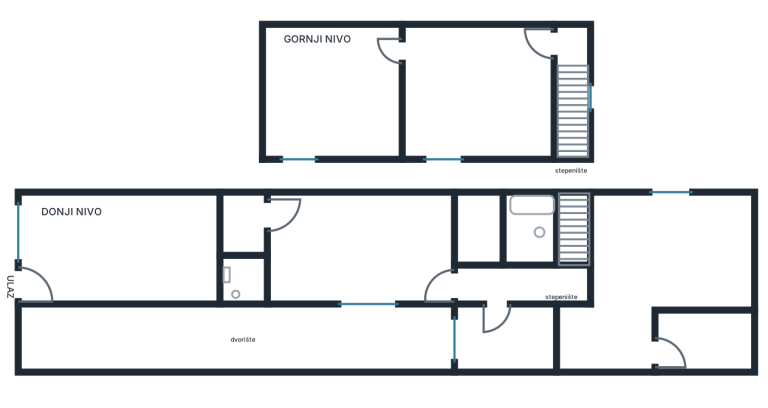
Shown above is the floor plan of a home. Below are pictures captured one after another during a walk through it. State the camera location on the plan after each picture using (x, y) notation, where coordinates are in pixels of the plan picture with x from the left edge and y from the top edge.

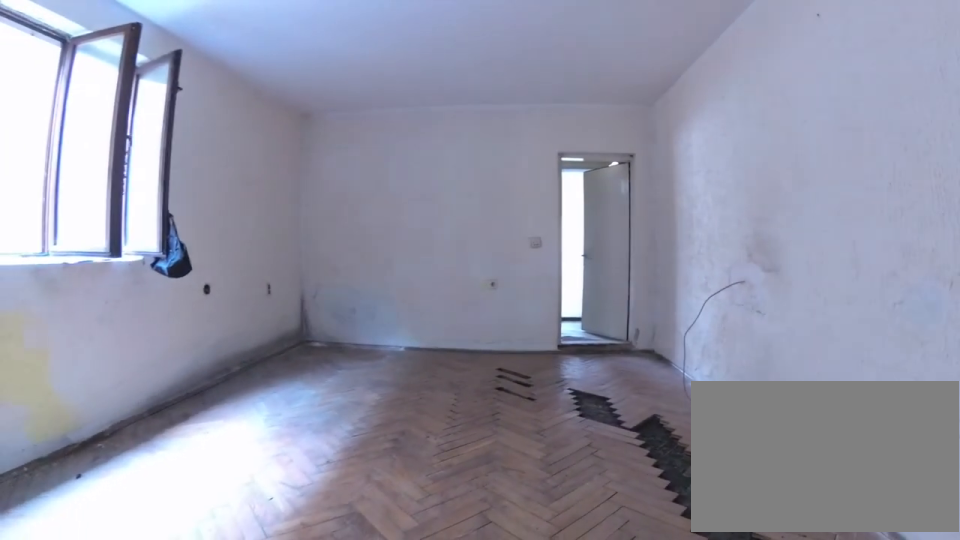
(444, 236)
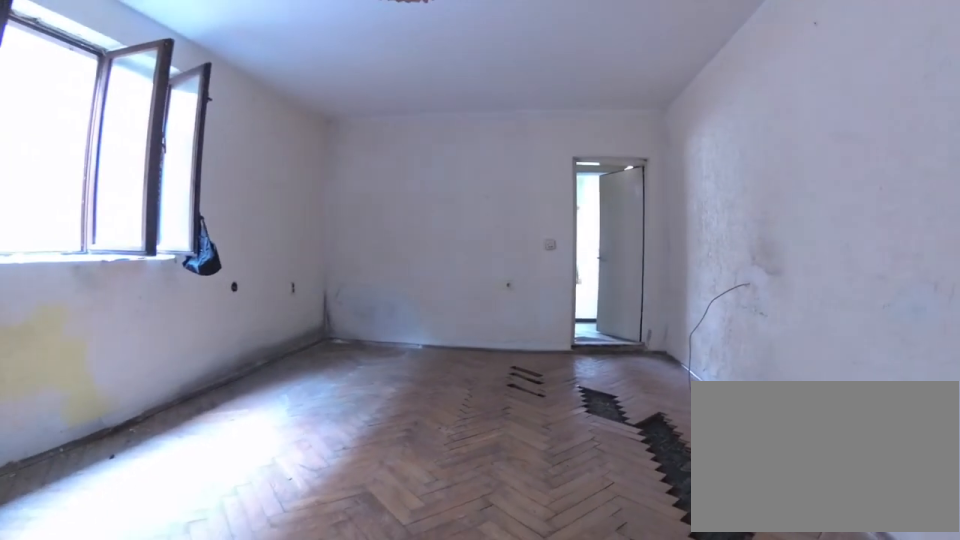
(444, 227)
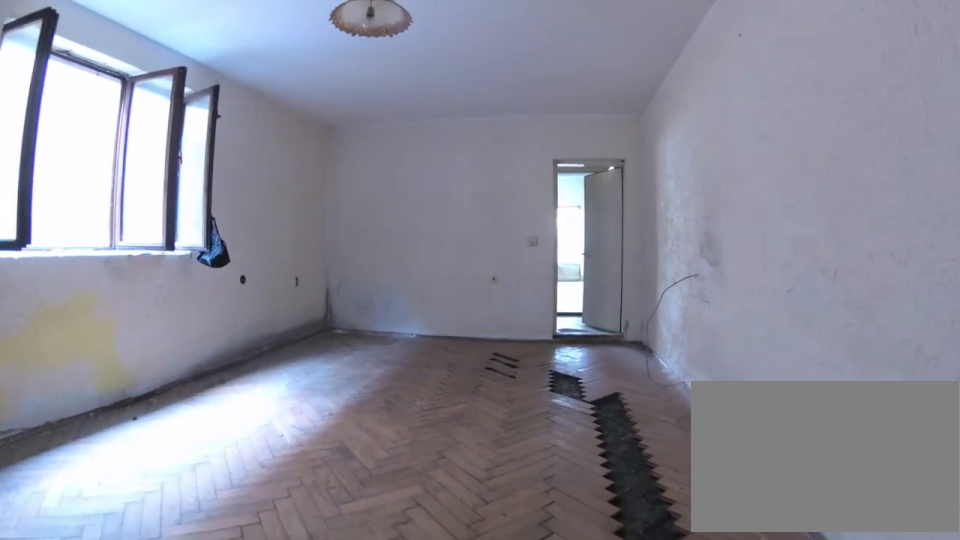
(451, 223)
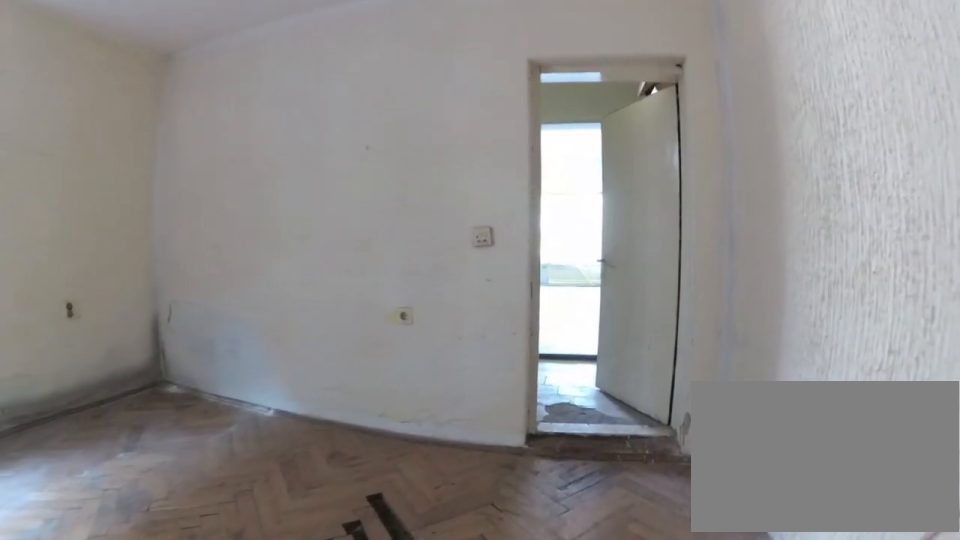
(353, 216)
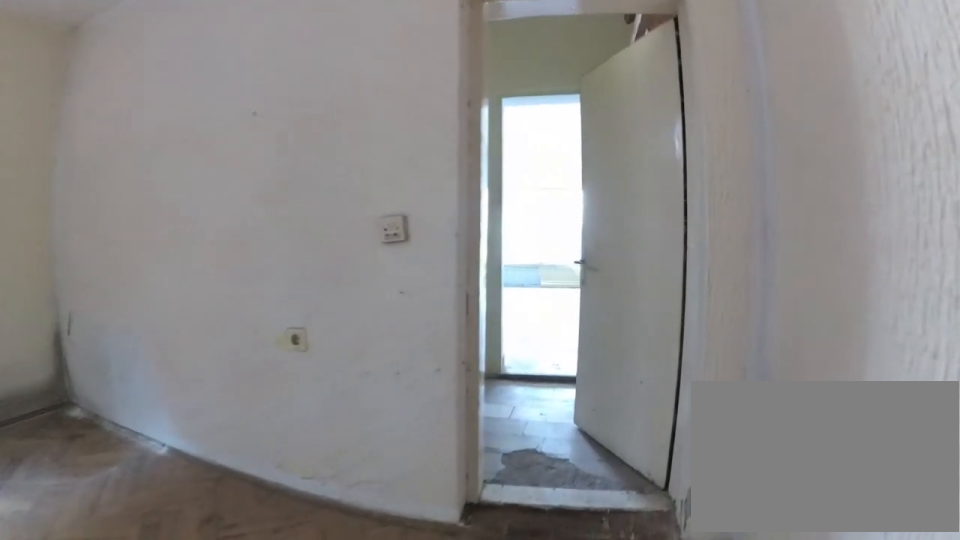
(333, 216)
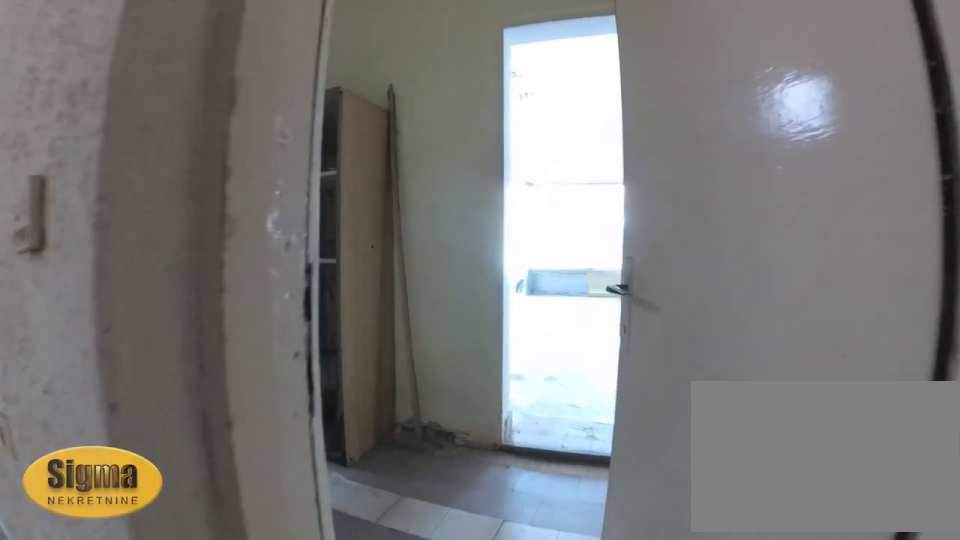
(295, 217)
